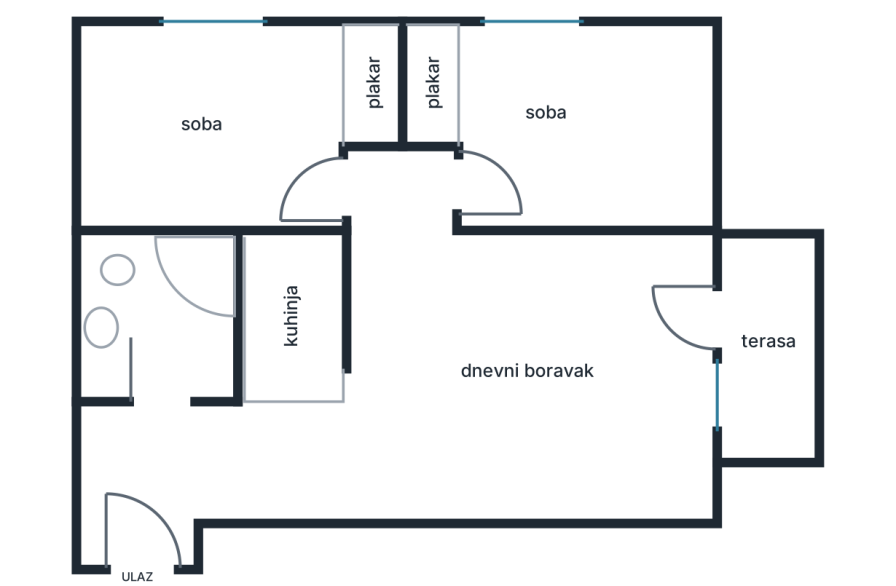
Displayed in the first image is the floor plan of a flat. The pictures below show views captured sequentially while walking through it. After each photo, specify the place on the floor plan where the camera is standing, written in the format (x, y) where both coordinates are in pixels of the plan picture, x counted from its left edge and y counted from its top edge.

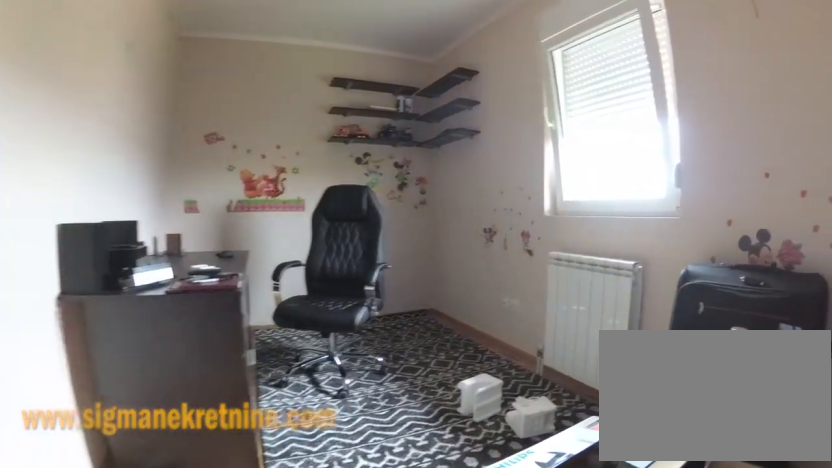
(363, 184)
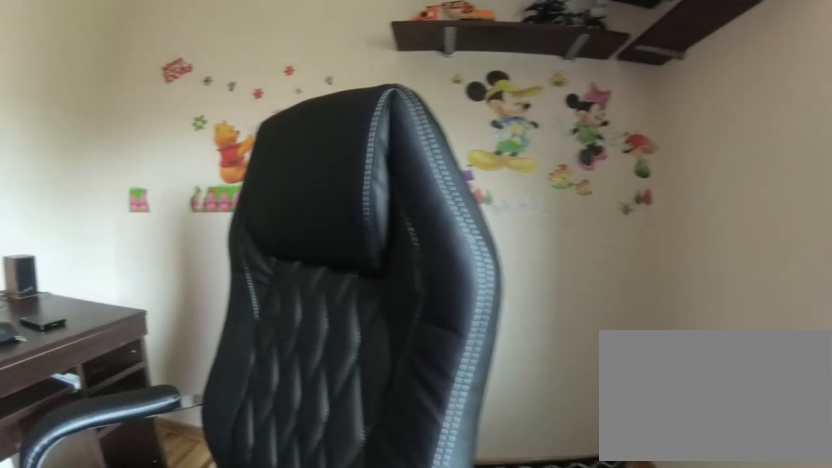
(215, 73)
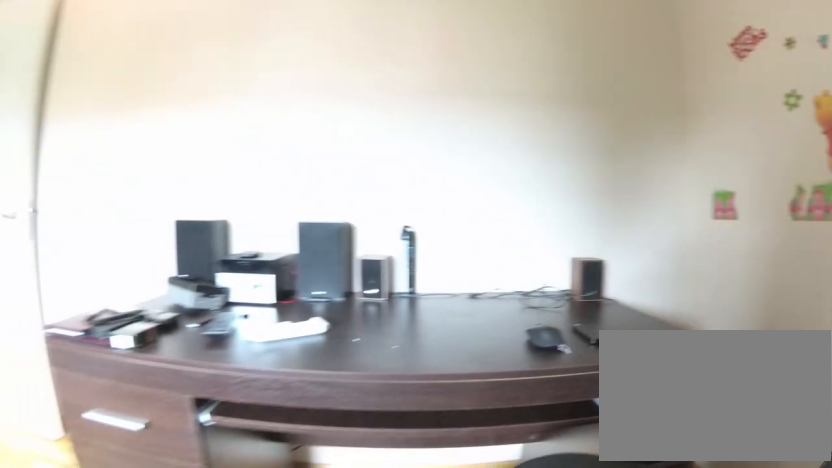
(185, 52)
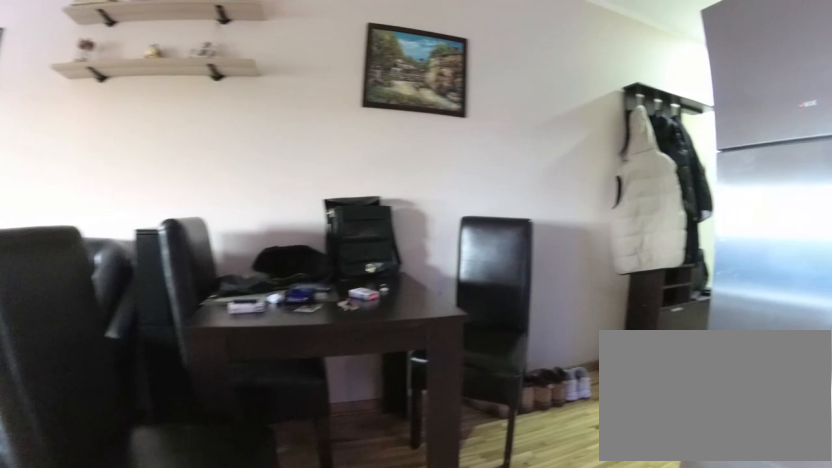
(386, 313)
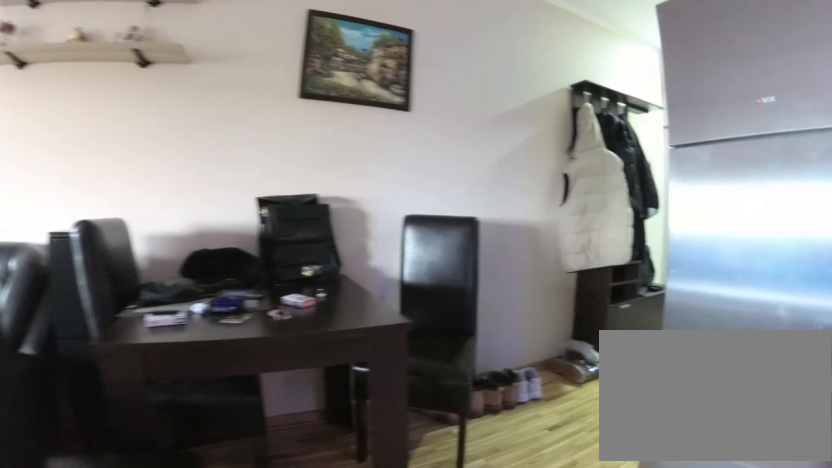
(385, 323)
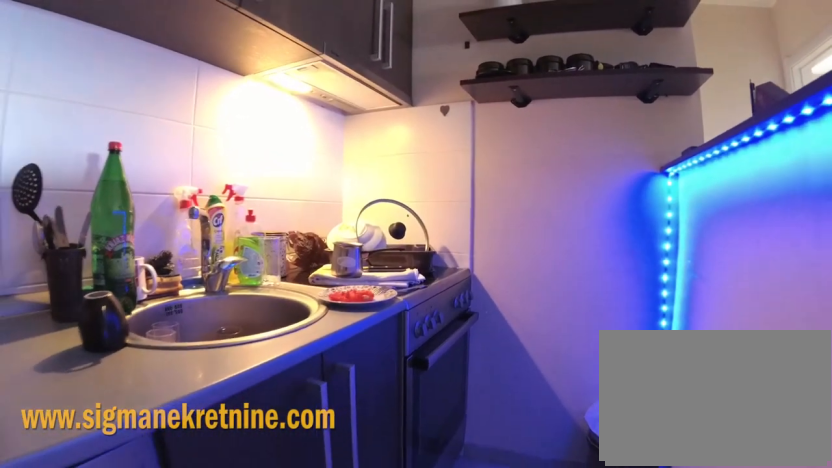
(305, 334)
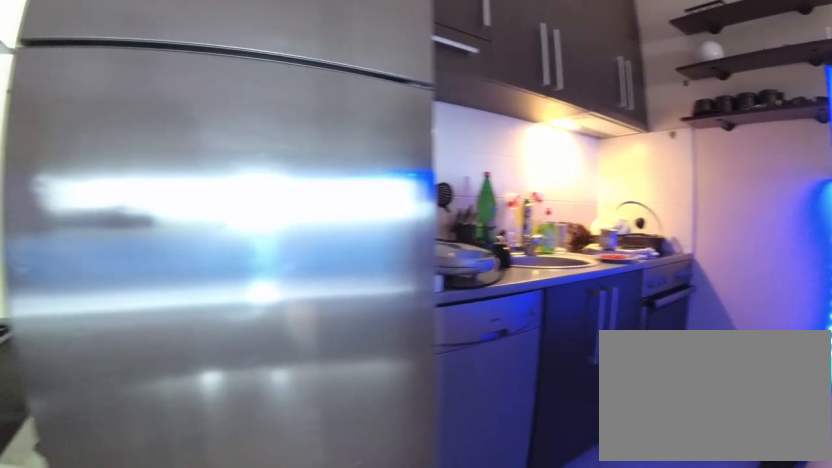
(346, 401)
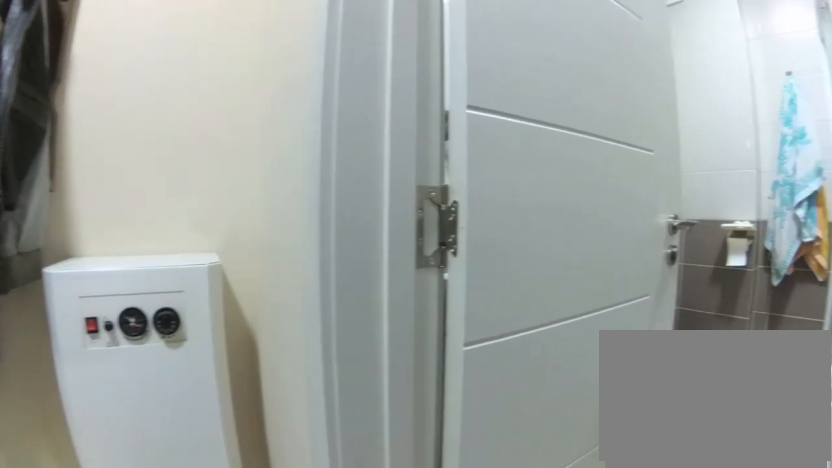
(174, 458)
